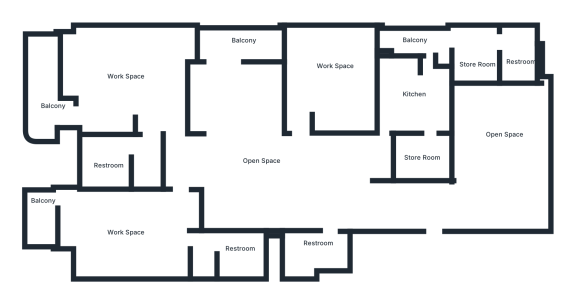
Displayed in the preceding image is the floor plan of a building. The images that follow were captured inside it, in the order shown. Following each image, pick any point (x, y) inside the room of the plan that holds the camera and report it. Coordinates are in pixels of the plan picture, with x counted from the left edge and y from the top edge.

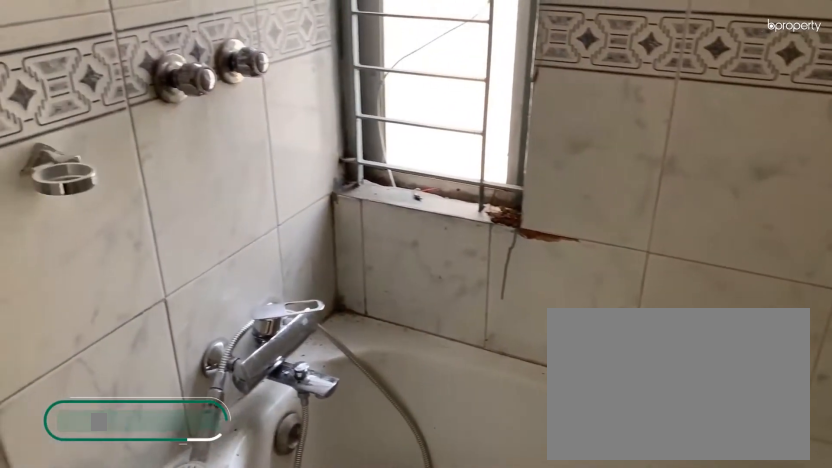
(113, 153)
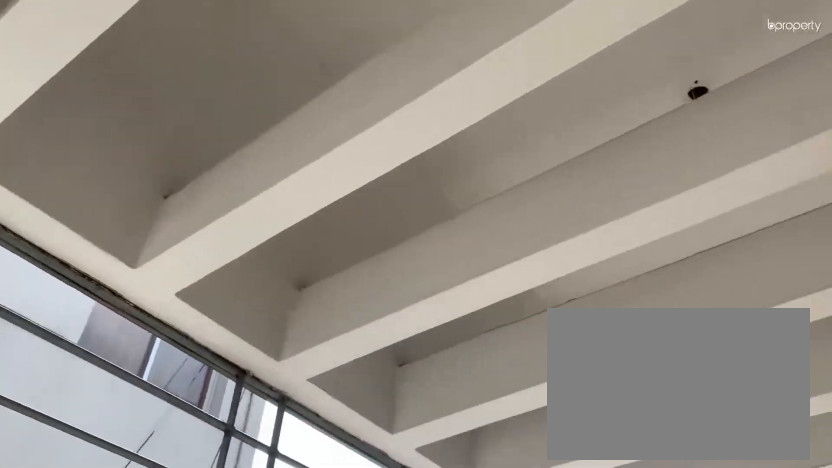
(42, 107)
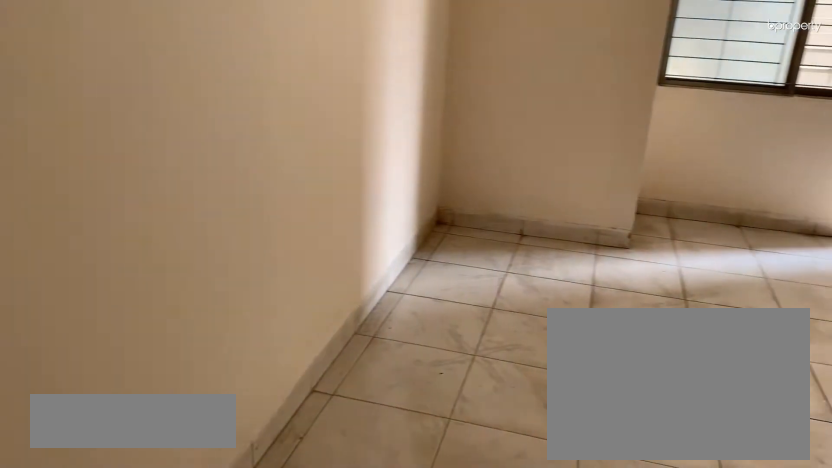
(134, 237)
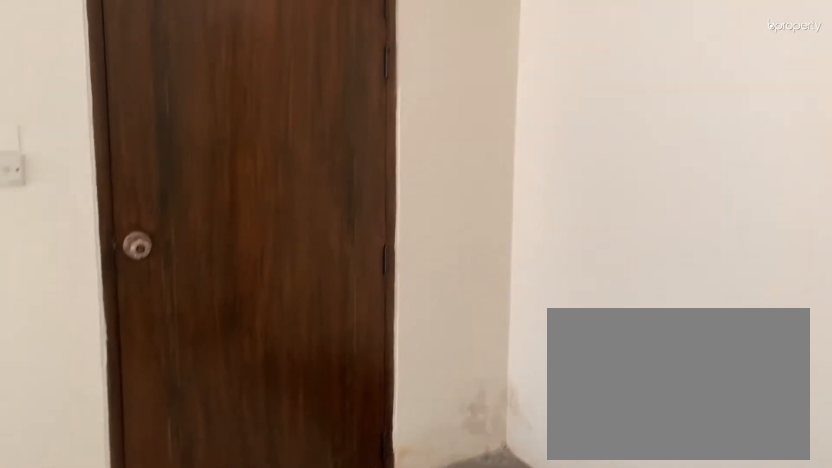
(134, 237)
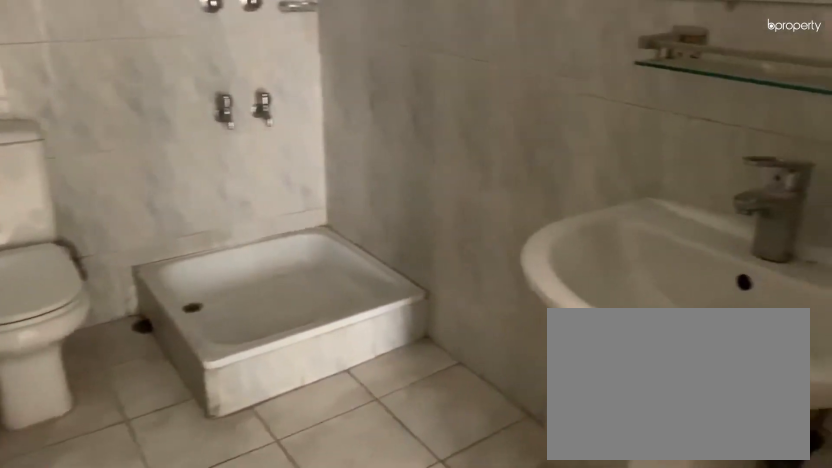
(242, 248)
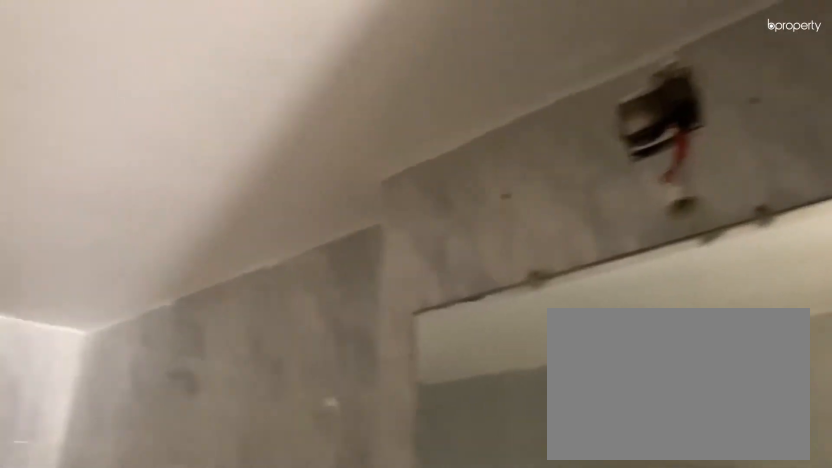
(242, 248)
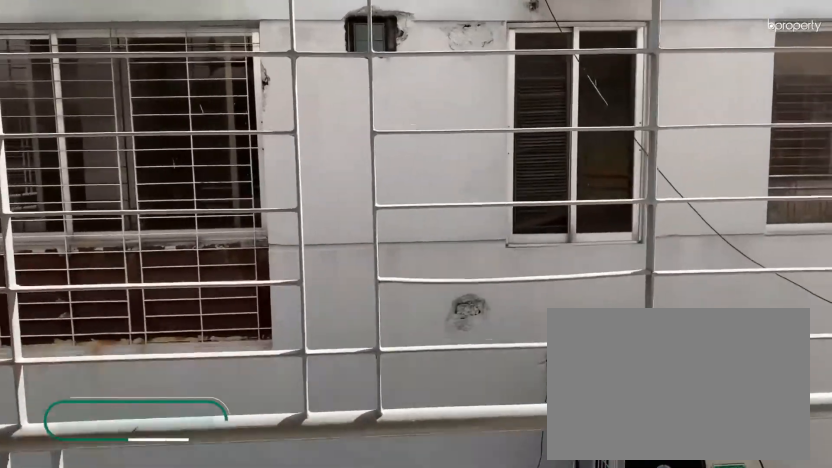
(39, 215)
